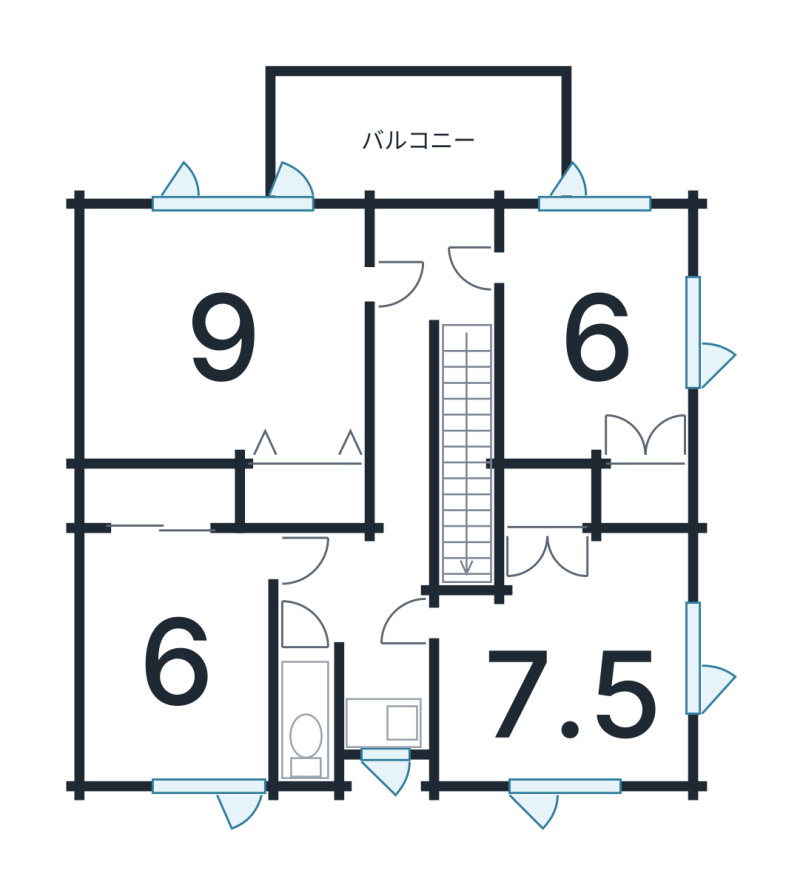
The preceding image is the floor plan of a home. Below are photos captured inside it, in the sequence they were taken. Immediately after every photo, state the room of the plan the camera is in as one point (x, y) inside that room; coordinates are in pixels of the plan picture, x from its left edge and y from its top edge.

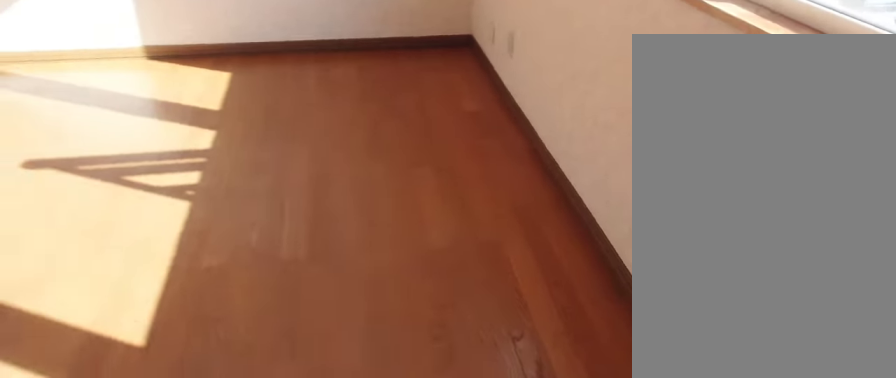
(224, 348)
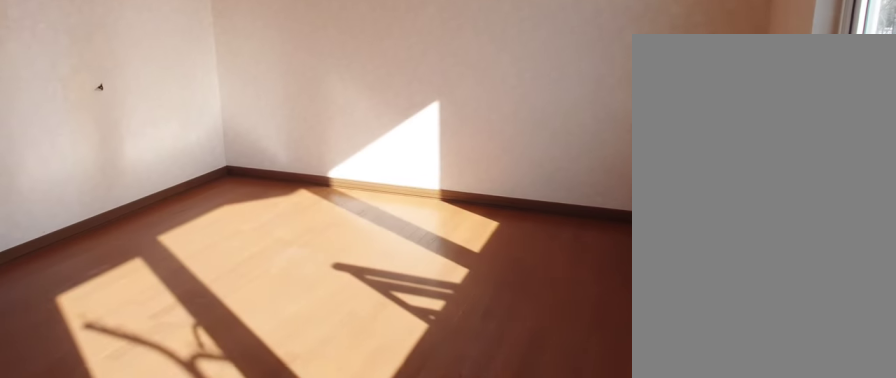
(224, 348)
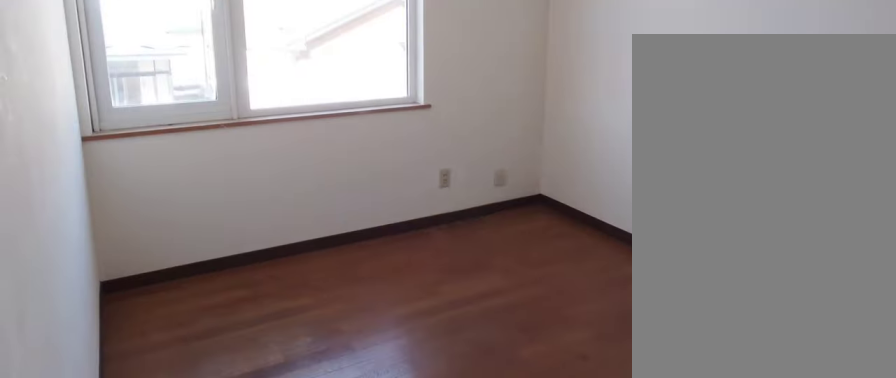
(168, 664)
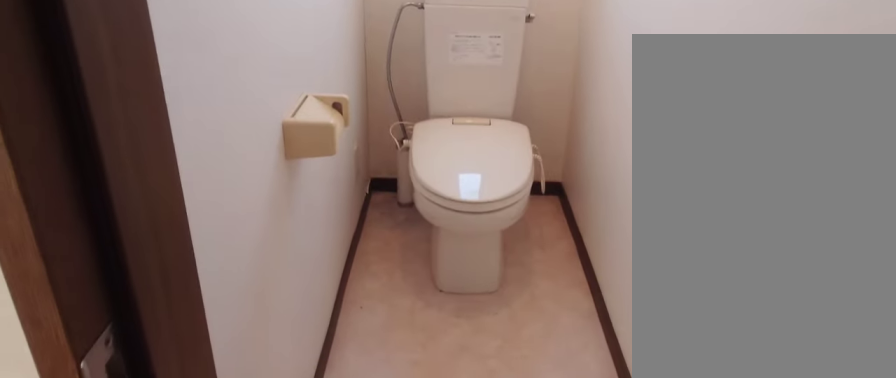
(302, 740)
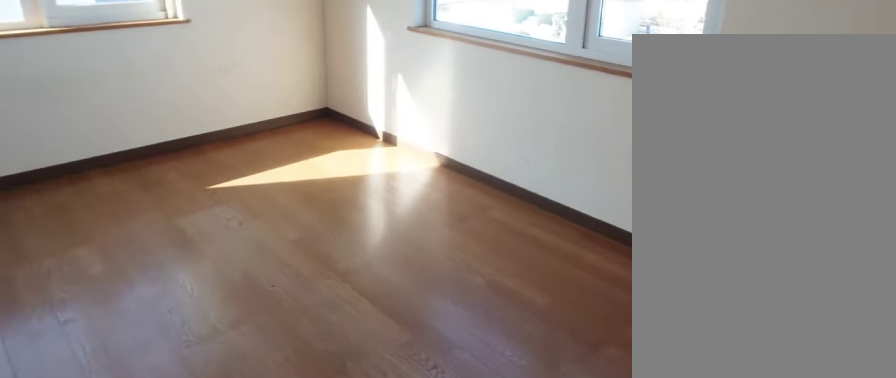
(567, 681)
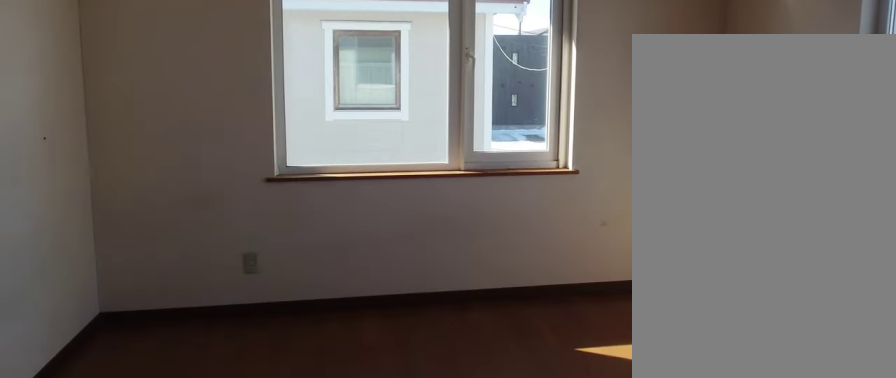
(567, 681)
